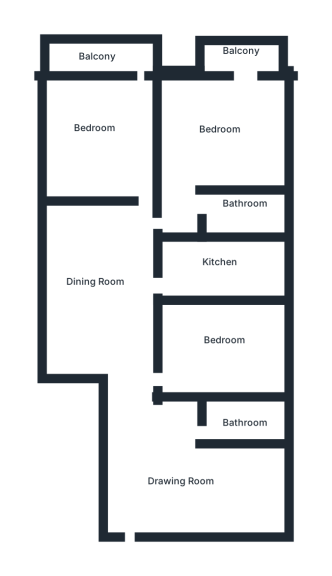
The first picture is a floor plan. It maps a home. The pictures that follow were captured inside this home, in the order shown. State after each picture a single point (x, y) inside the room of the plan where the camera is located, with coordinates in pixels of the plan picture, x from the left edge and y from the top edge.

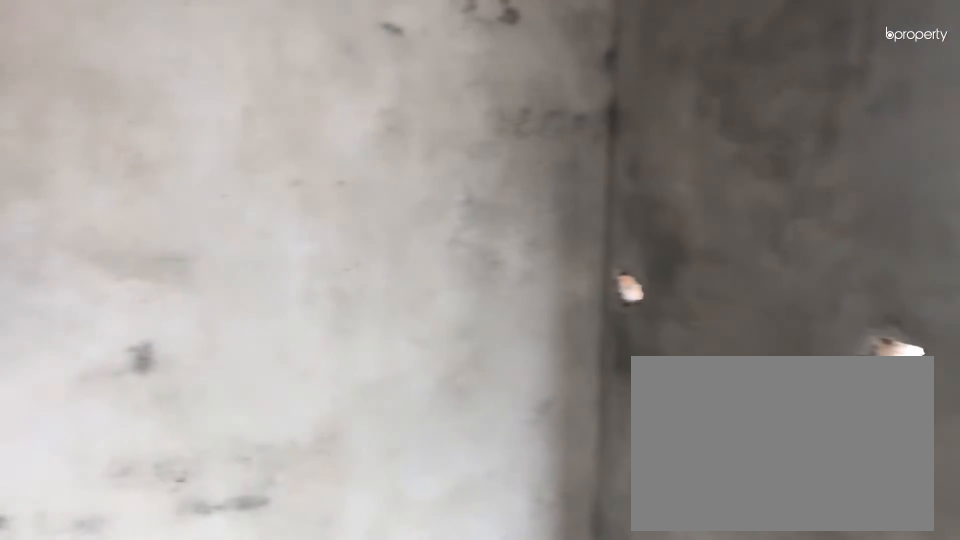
(234, 114)
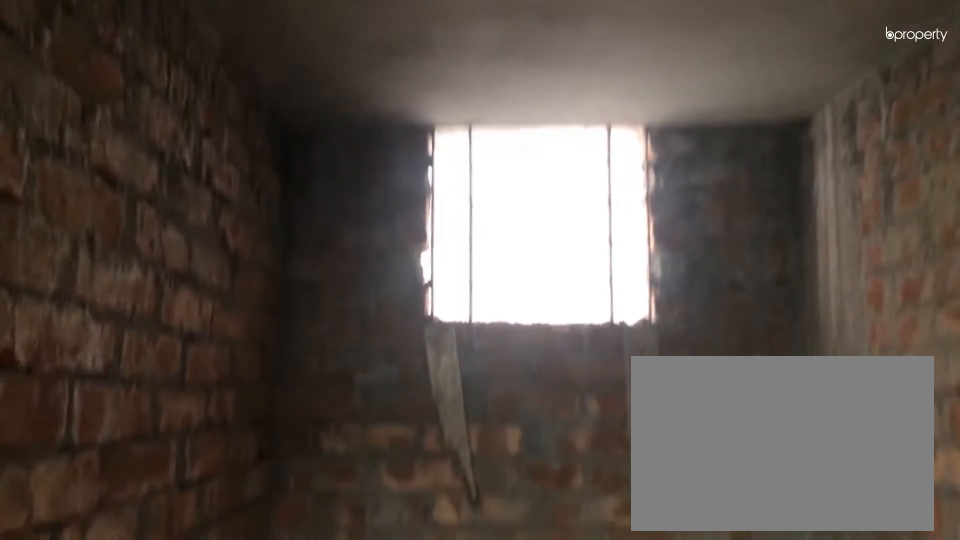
(239, 209)
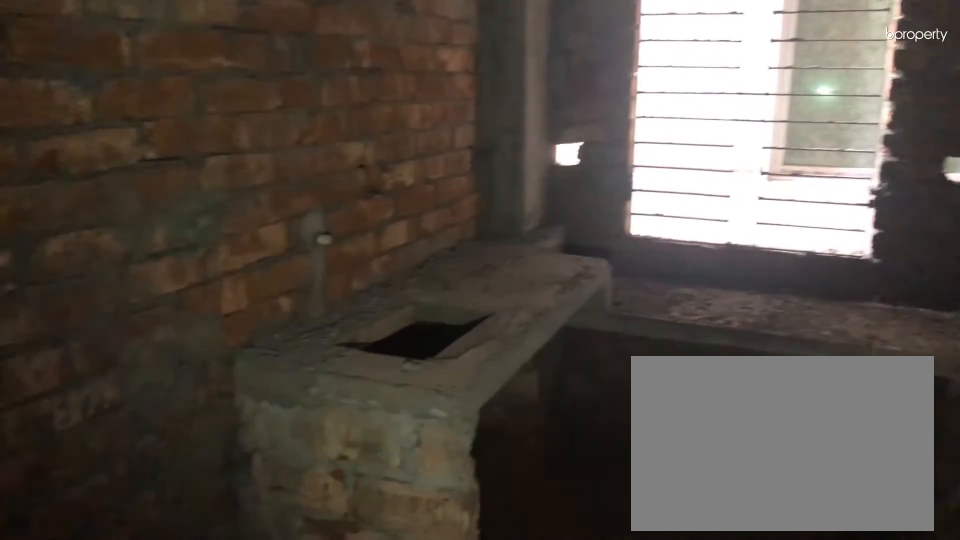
(222, 277)
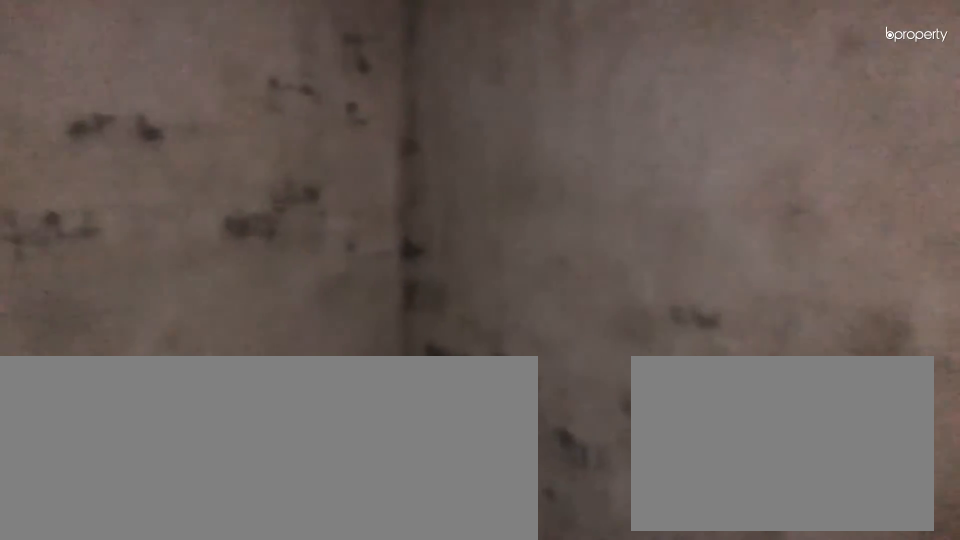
(224, 353)
